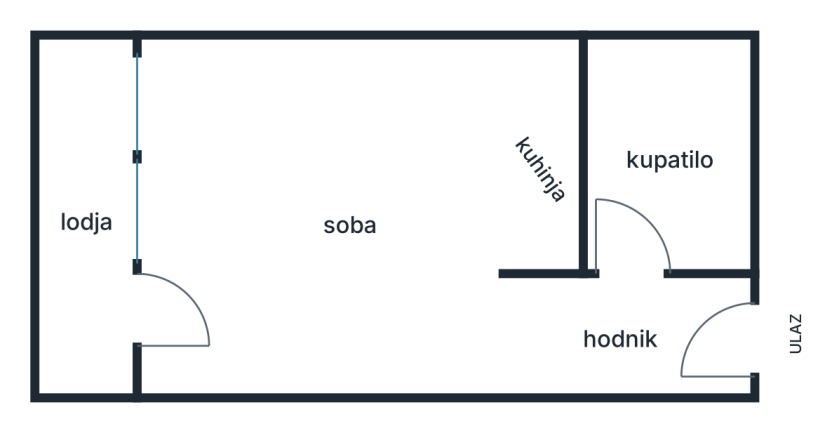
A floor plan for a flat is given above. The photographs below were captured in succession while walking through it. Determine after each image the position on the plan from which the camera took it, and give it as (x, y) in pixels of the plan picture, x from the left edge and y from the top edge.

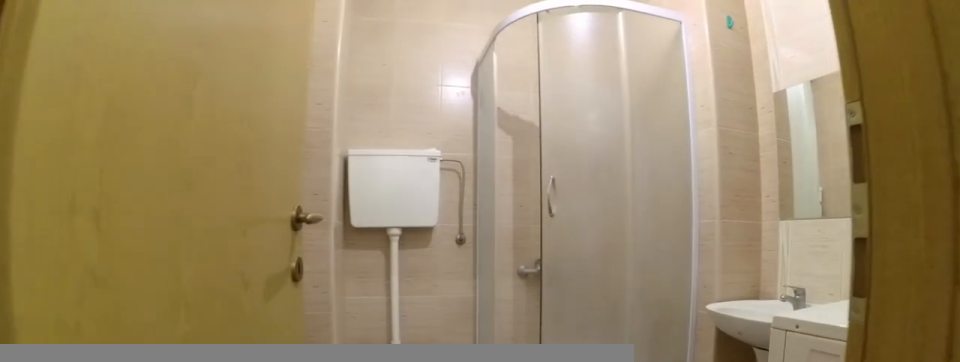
(623, 306)
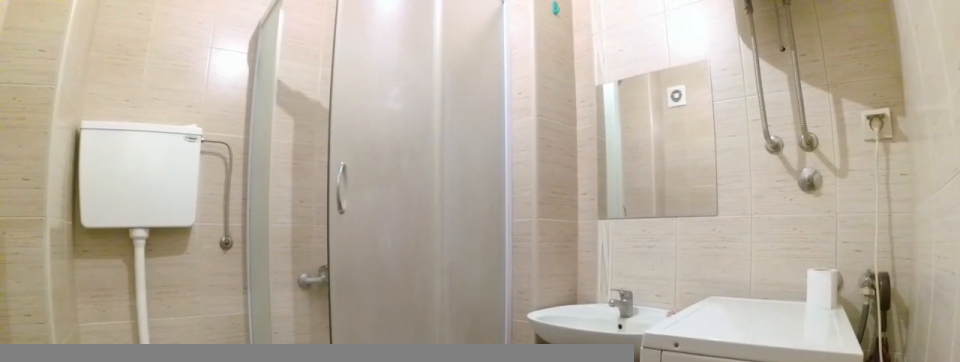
(638, 285)
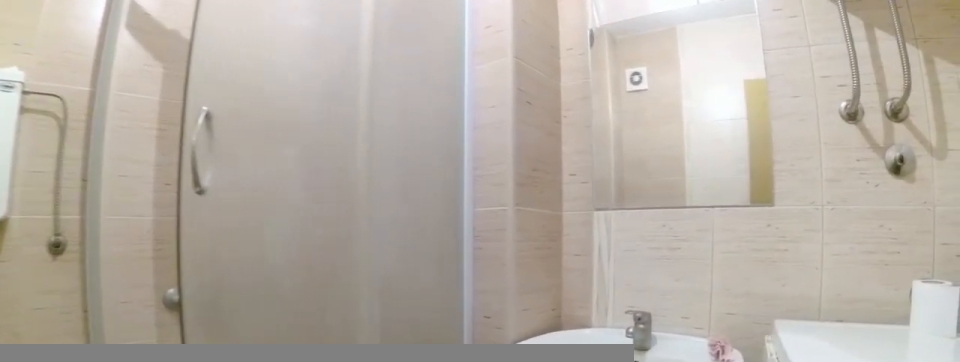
(660, 230)
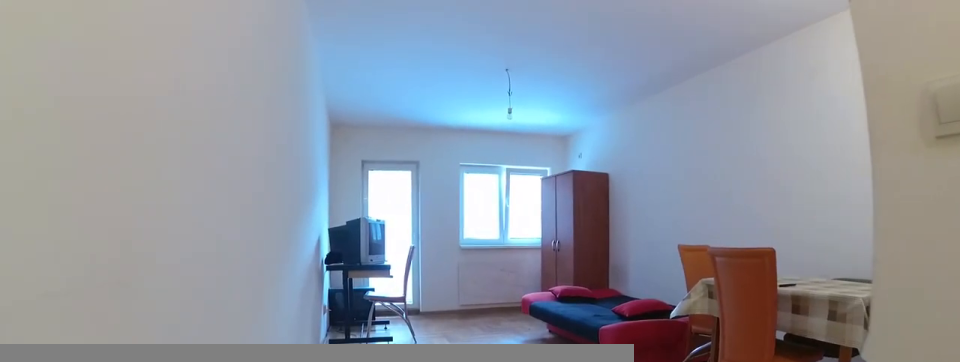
(546, 323)
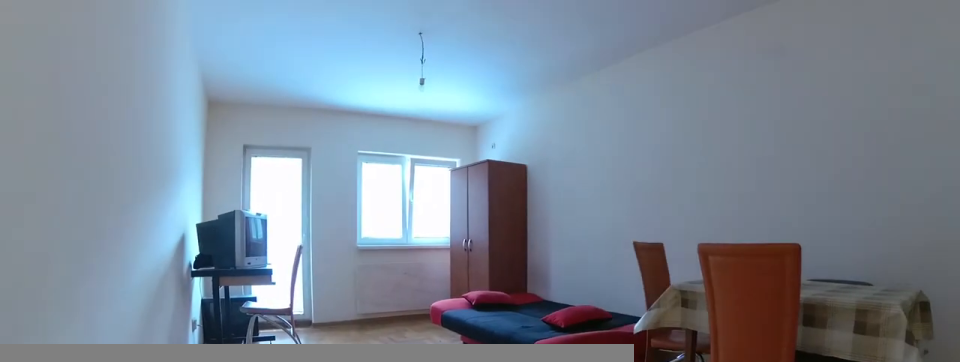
(504, 322)
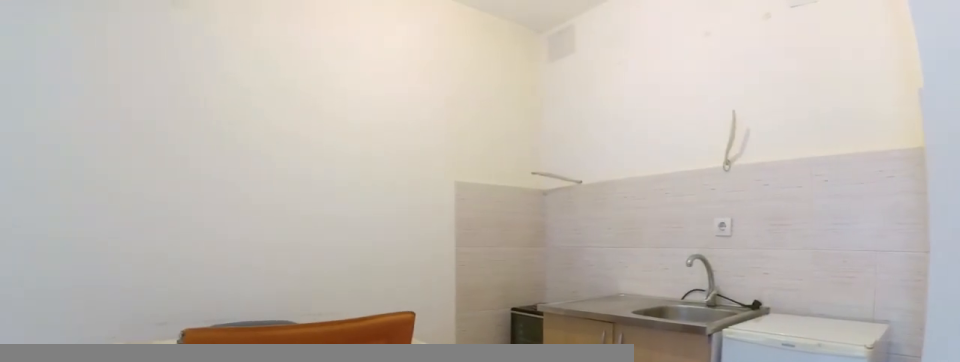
(392, 277)
